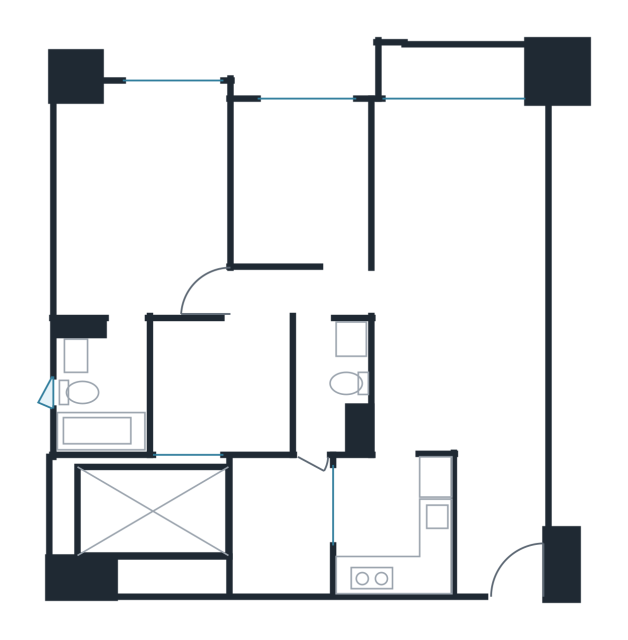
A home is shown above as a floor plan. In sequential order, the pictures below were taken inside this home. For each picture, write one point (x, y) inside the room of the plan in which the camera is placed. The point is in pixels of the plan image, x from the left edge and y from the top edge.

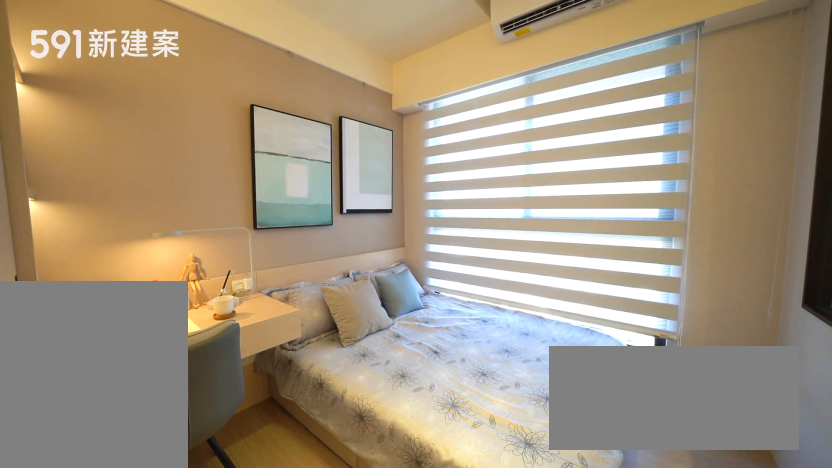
(301, 178)
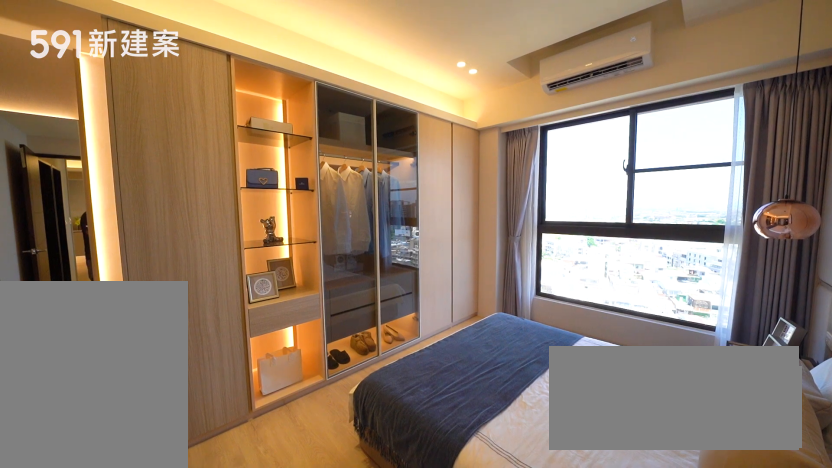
(136, 196)
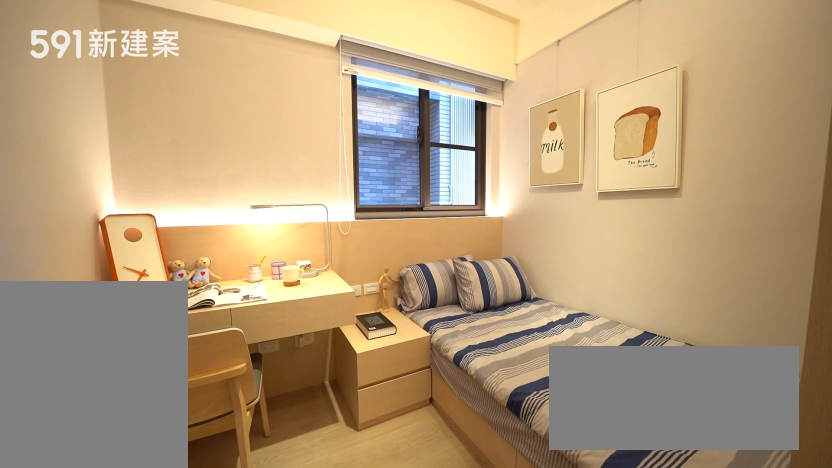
(222, 389)
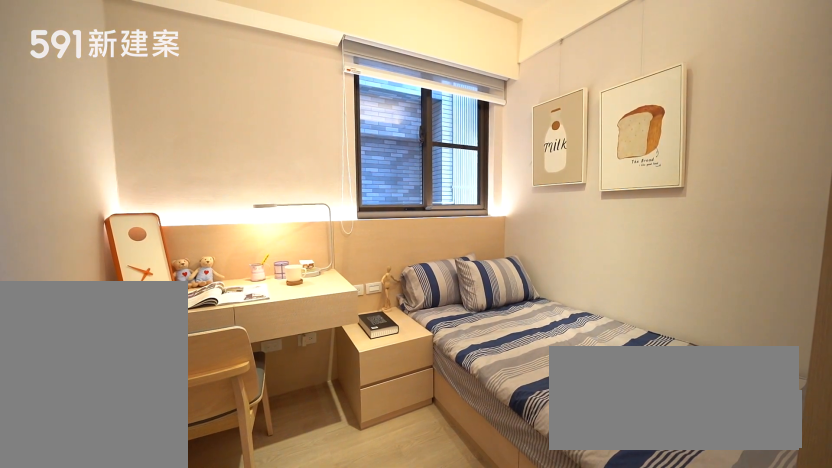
(222, 389)
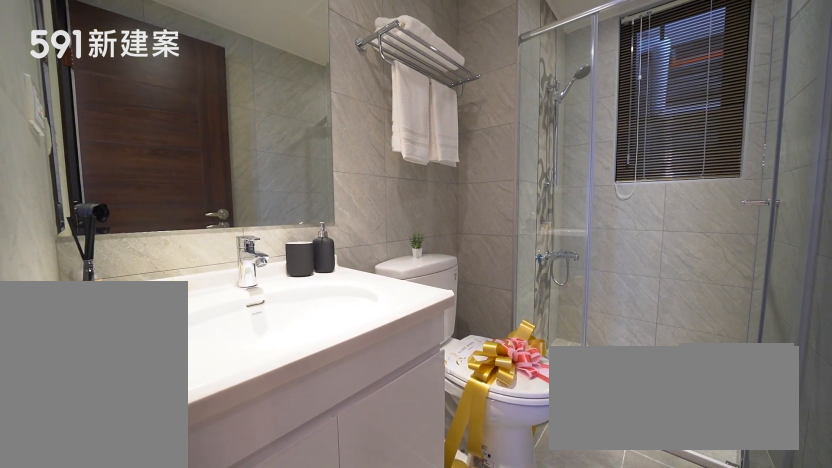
(333, 386)
